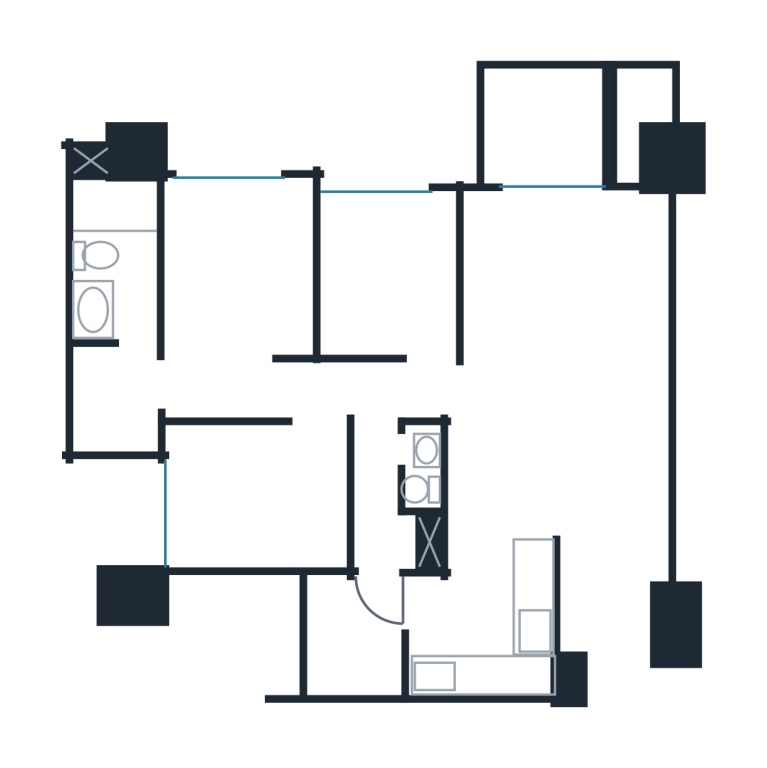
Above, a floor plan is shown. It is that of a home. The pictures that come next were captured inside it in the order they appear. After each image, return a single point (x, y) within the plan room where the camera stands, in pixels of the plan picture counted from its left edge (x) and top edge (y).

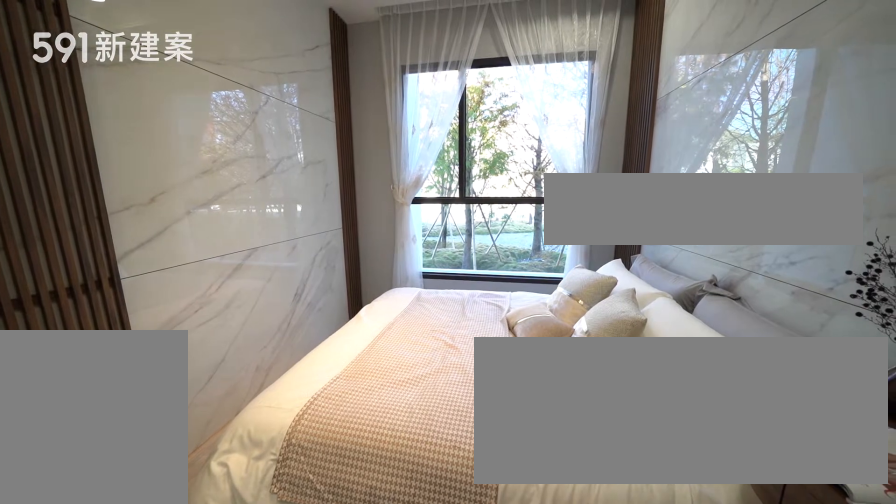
(242, 290)
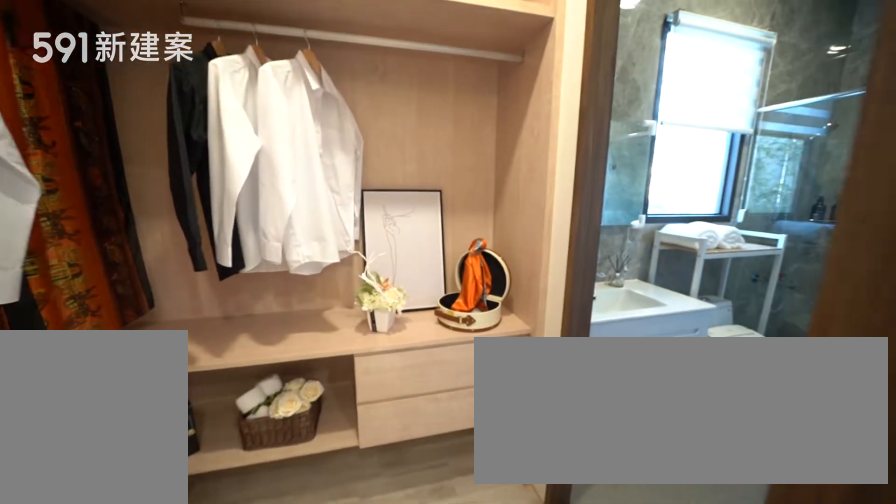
(124, 399)
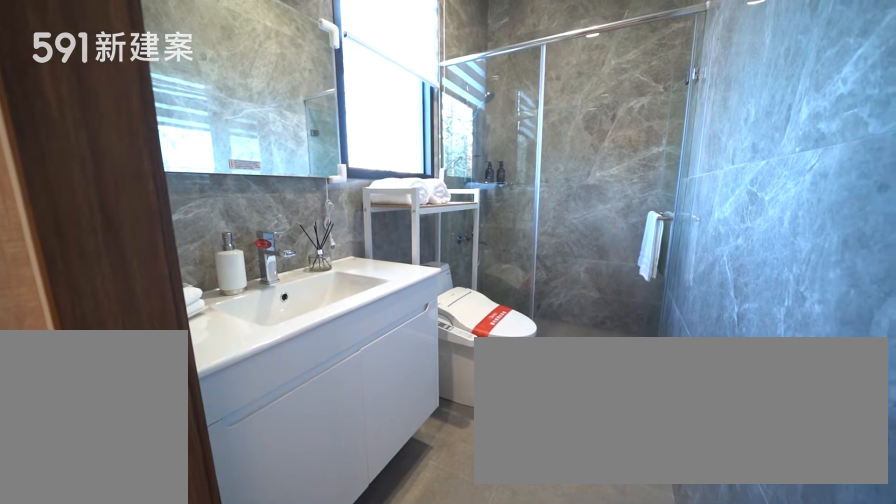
(110, 249)
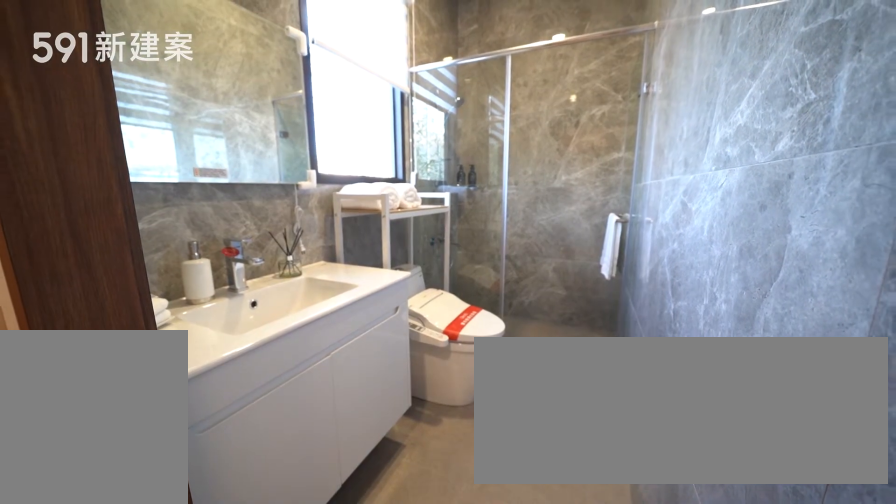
(110, 249)
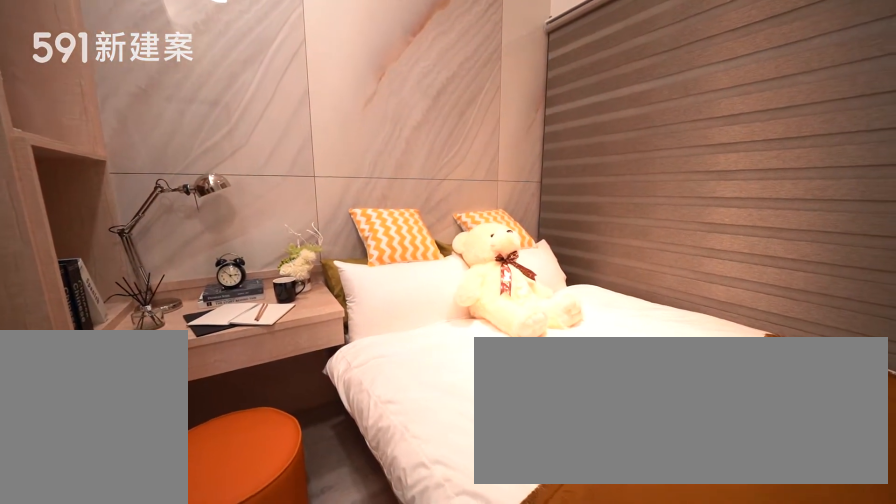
(250, 496)
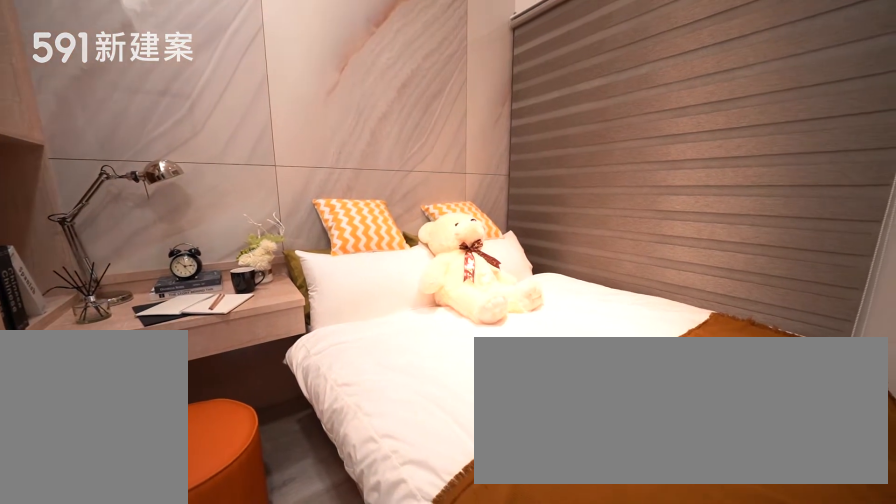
(250, 496)
